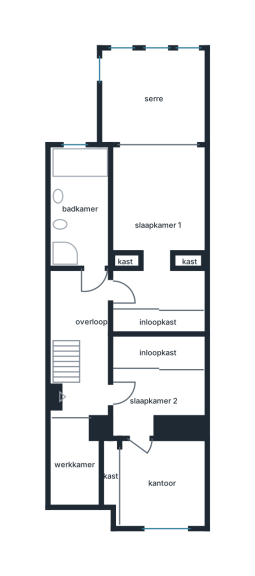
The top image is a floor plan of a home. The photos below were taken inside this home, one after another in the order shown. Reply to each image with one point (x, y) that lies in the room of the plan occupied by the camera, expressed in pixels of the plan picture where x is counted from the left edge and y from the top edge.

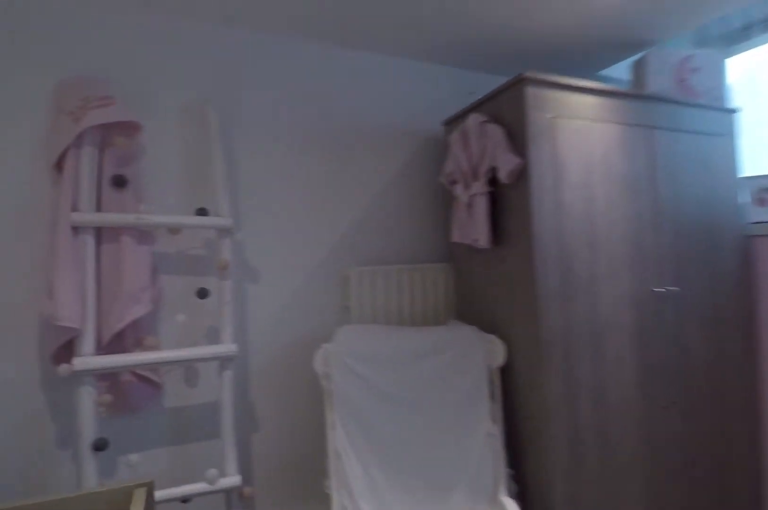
(162, 483)
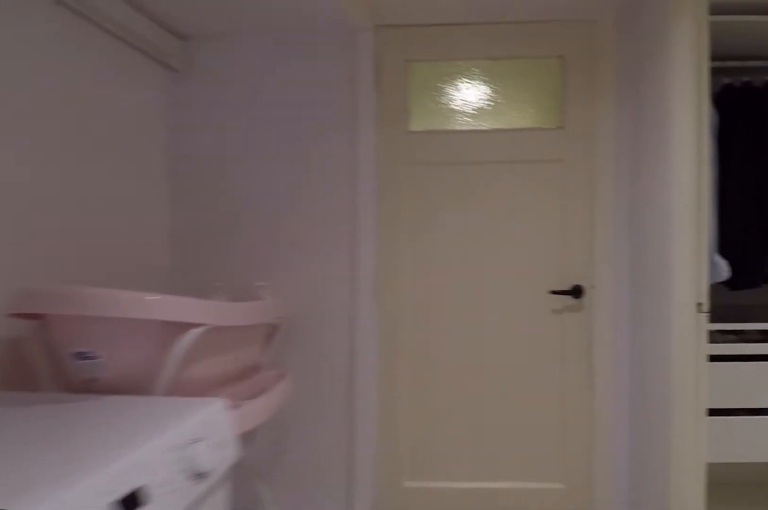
(86, 350)
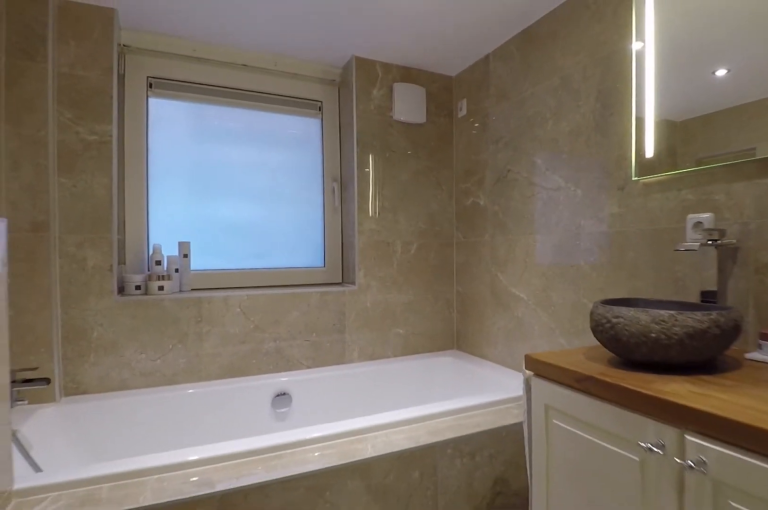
(80, 208)
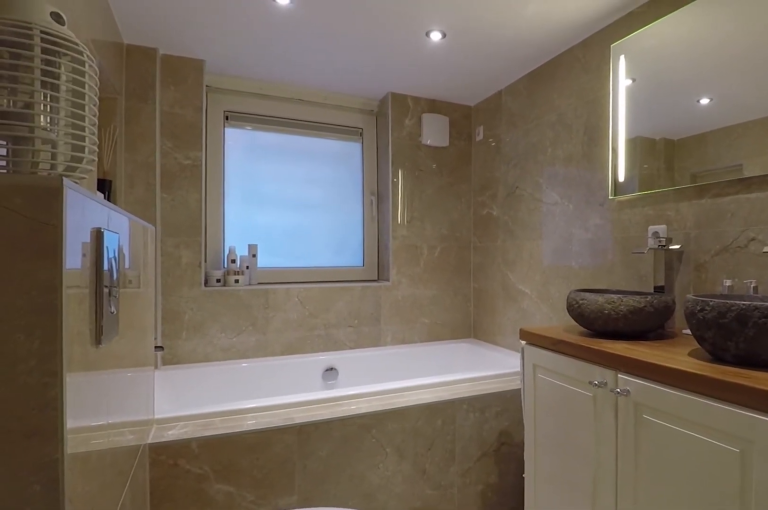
(80, 208)
